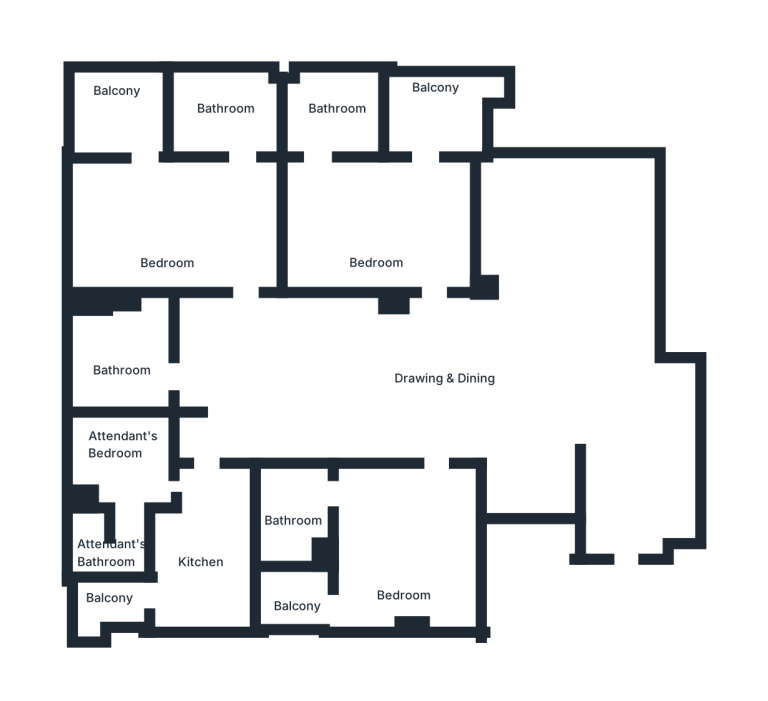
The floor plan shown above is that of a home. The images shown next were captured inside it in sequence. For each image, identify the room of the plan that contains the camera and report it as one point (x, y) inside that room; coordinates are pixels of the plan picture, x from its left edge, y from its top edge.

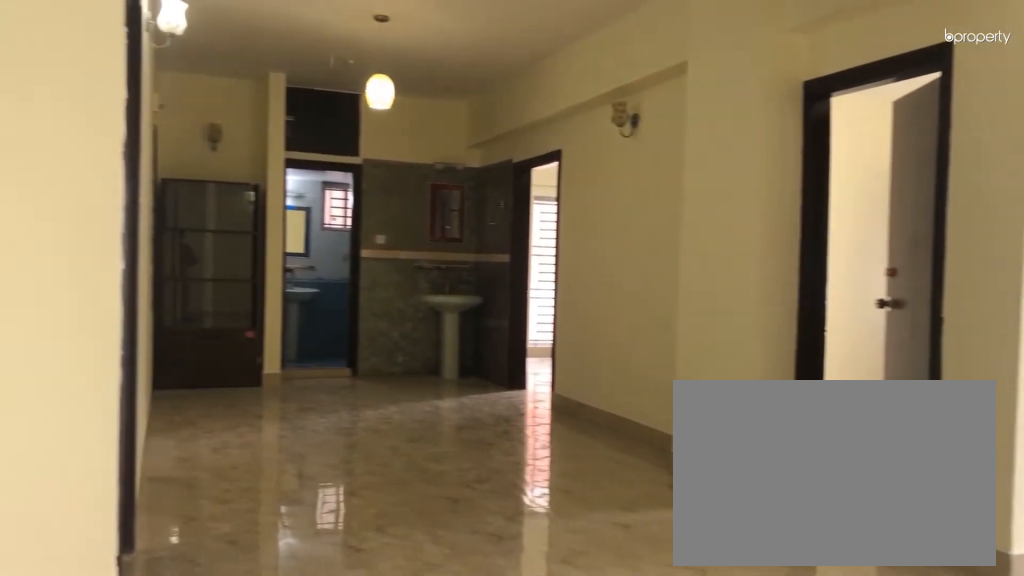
(484, 390)
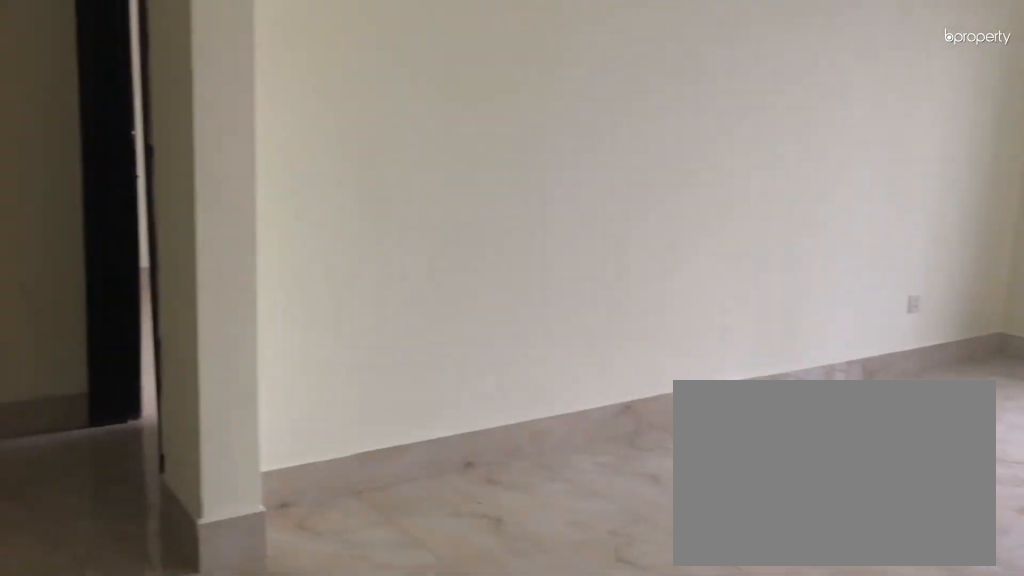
(484, 390)
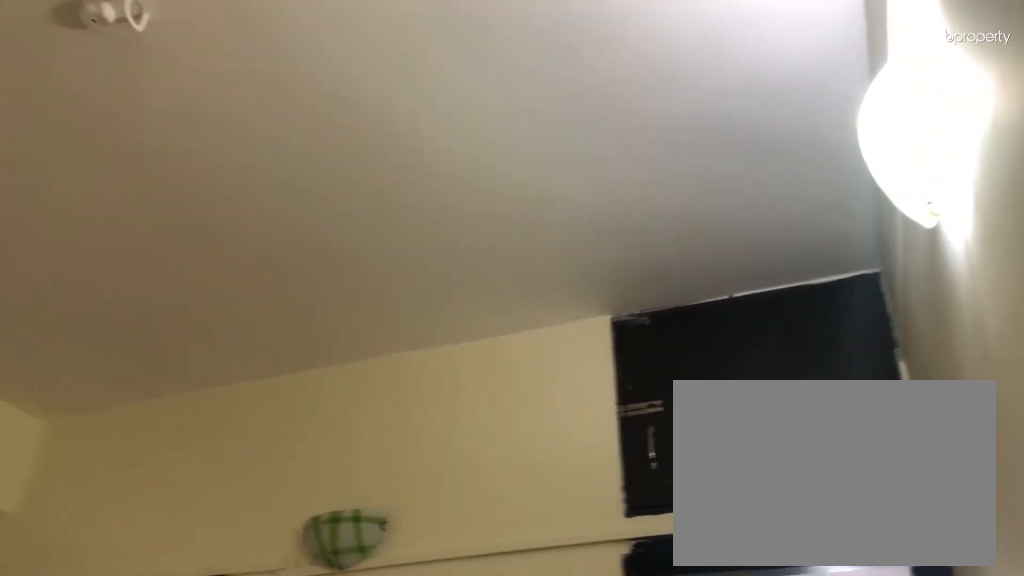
(399, 537)
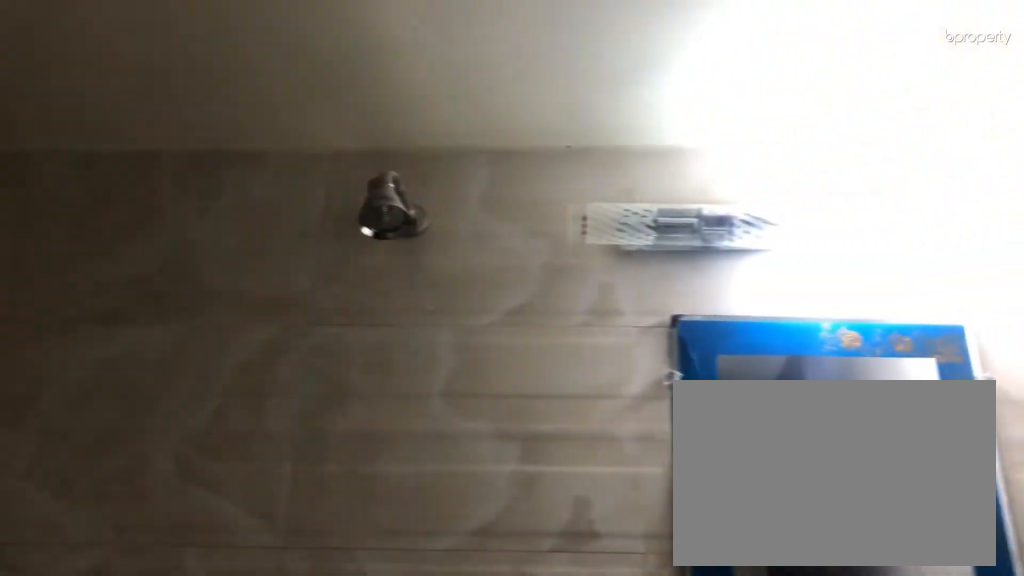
(292, 523)
